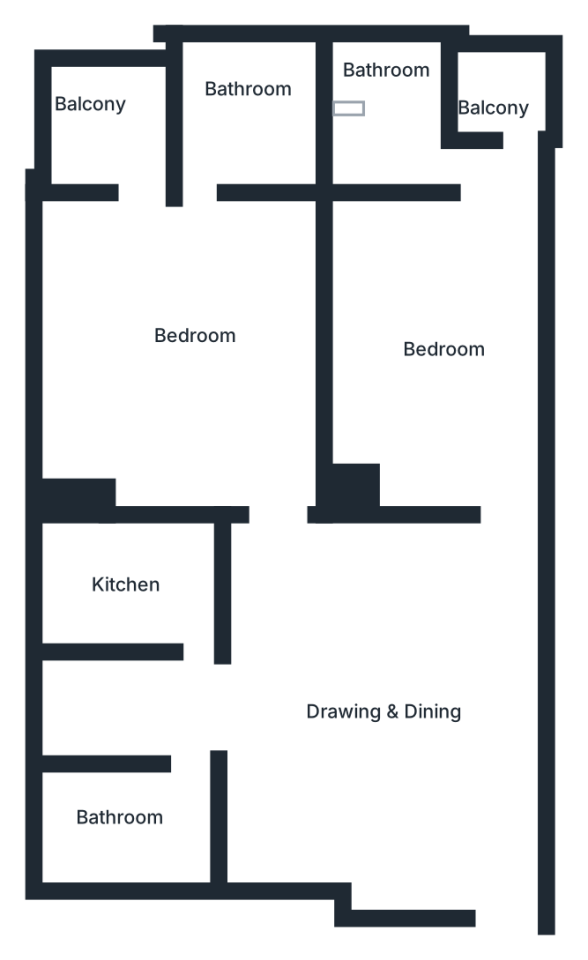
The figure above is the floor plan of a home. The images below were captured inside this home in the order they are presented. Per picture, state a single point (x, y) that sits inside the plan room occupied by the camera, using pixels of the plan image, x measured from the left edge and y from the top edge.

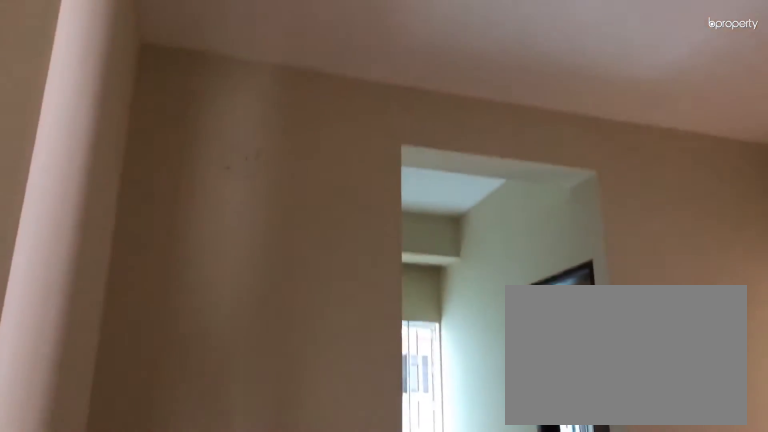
(402, 702)
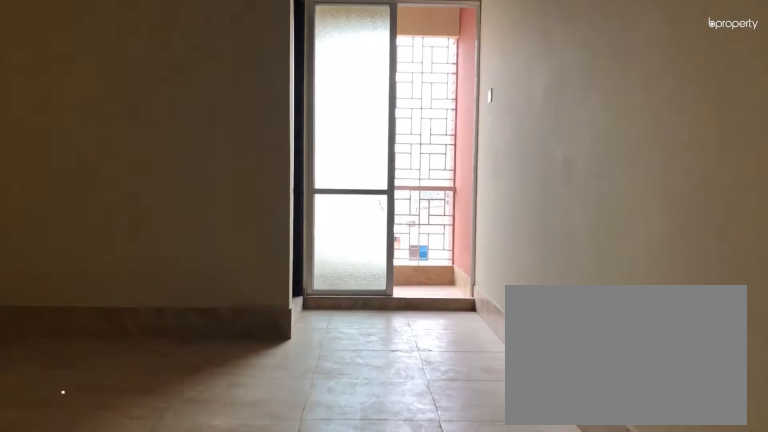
(461, 328)
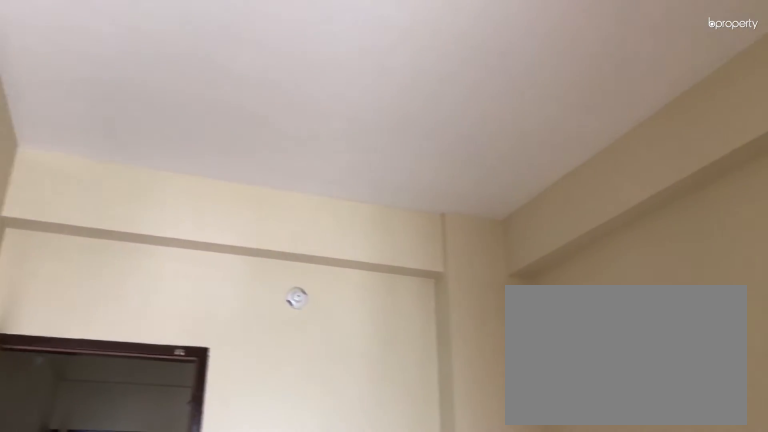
(461, 328)
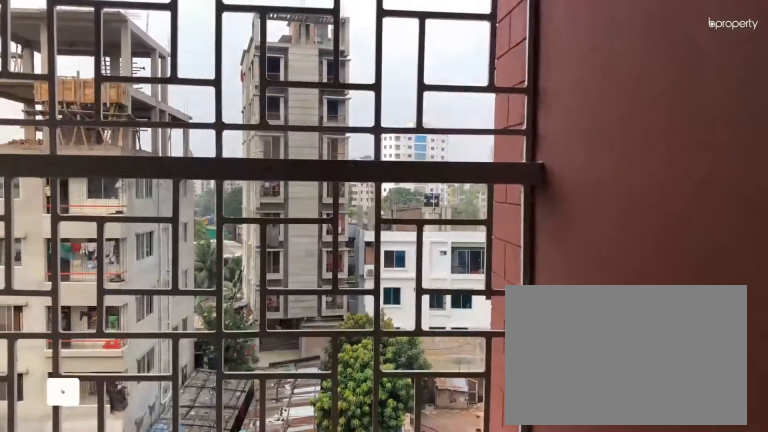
(500, 85)
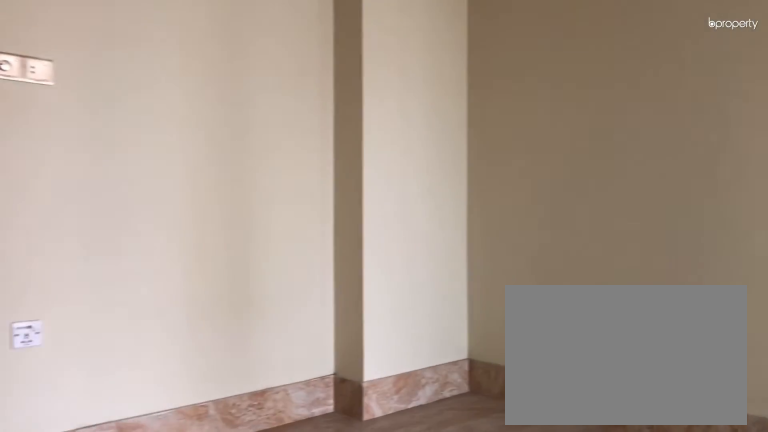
(173, 318)
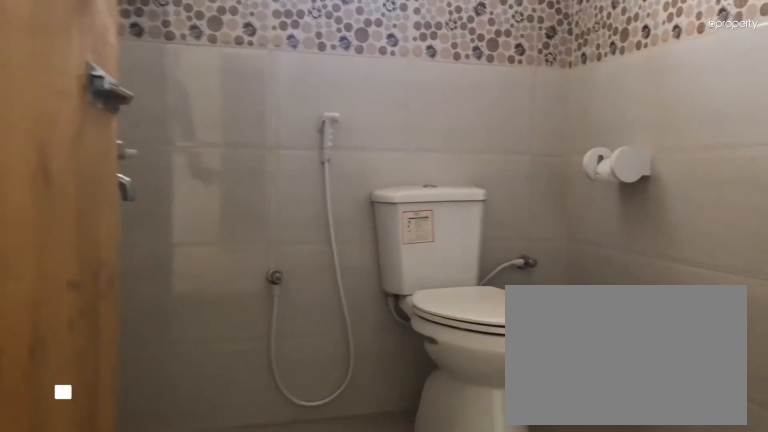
(200, 124)
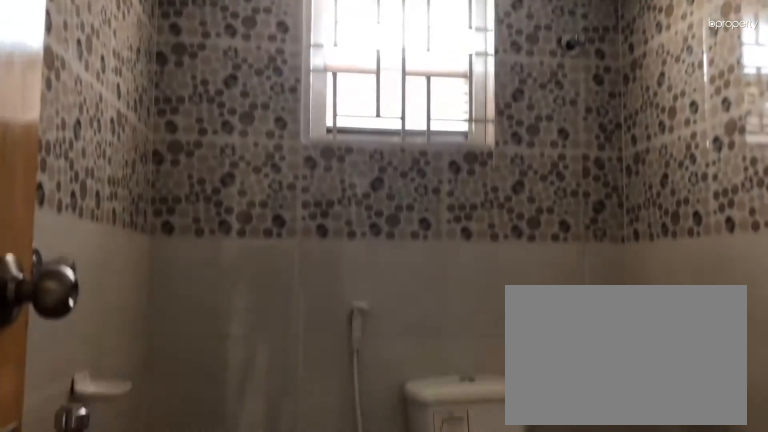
(200, 124)
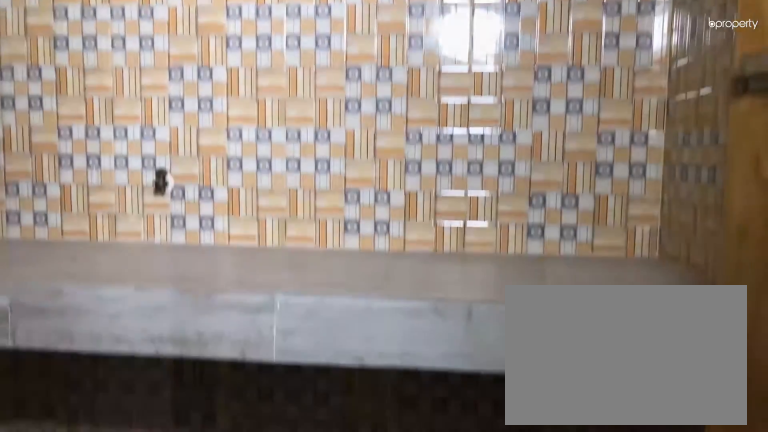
(166, 590)
